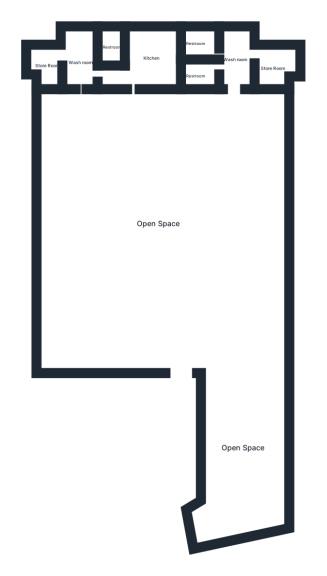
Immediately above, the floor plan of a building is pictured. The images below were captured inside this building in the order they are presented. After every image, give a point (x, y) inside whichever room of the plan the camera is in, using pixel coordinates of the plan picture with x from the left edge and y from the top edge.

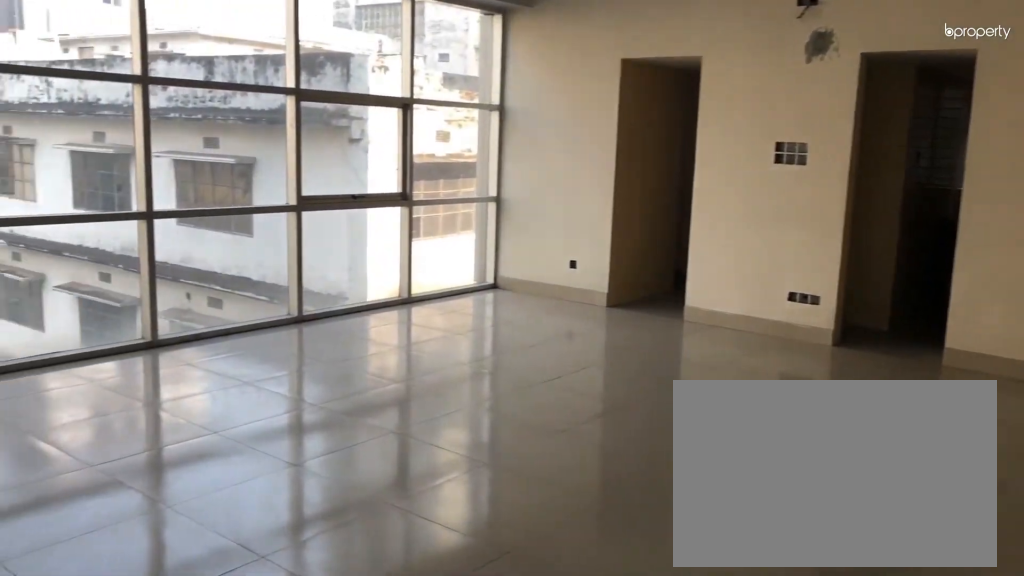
(156, 222)
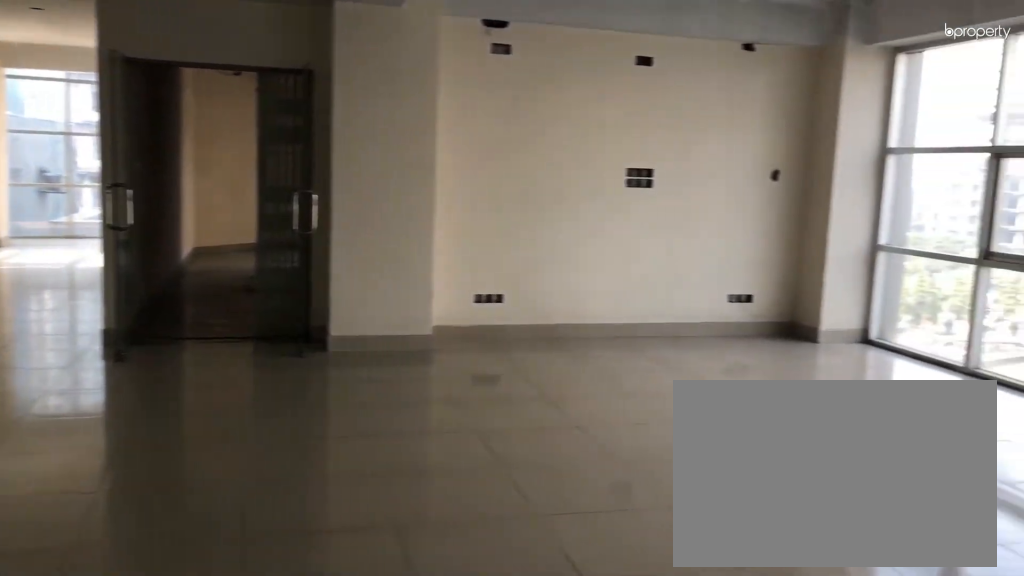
(156, 223)
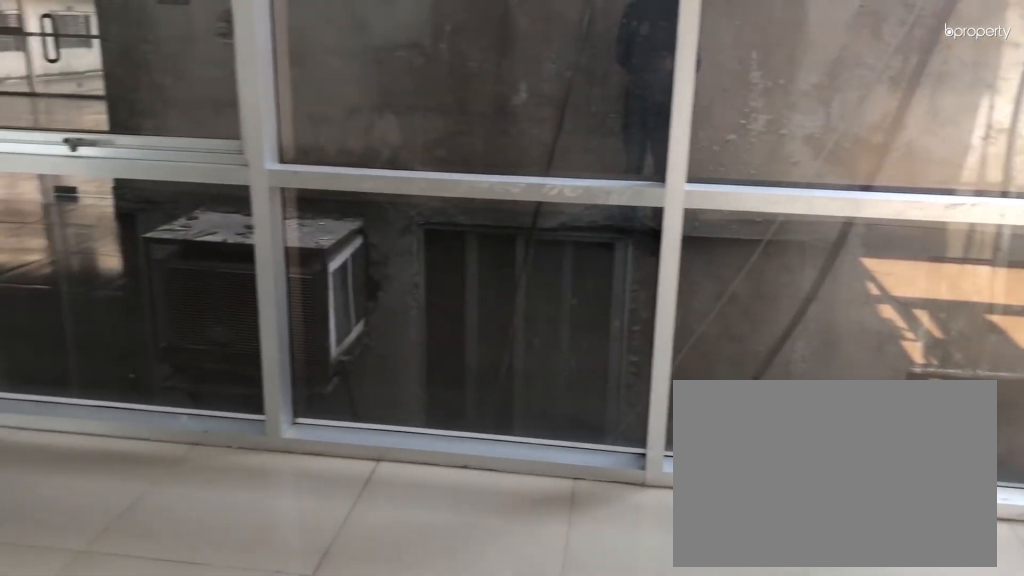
(245, 453)
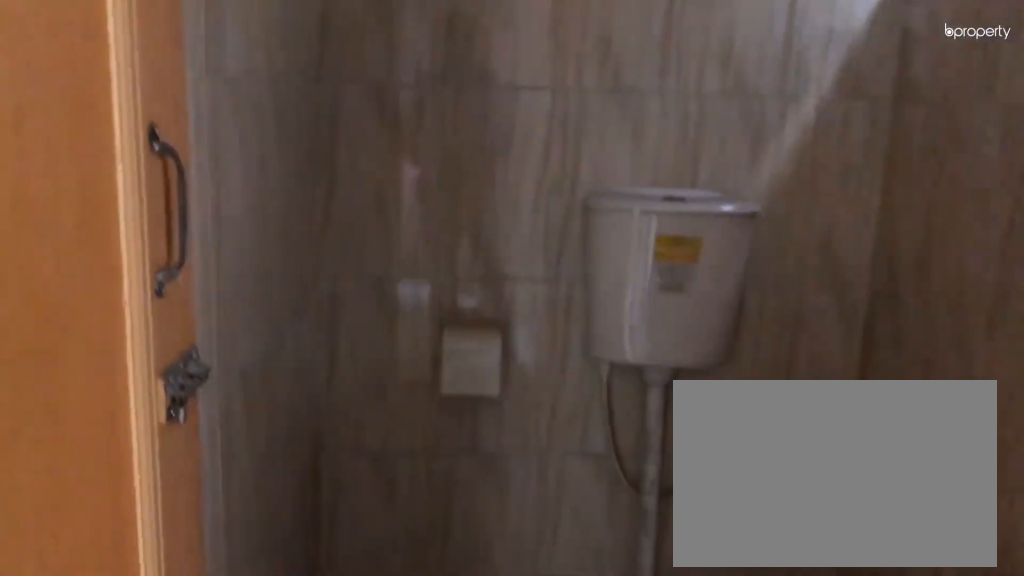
(197, 46)
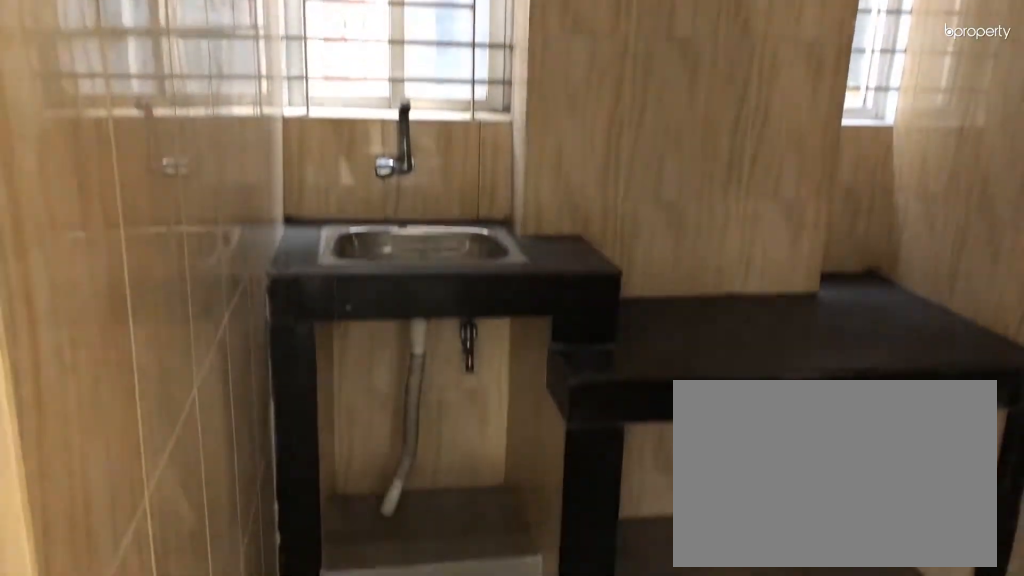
(153, 57)
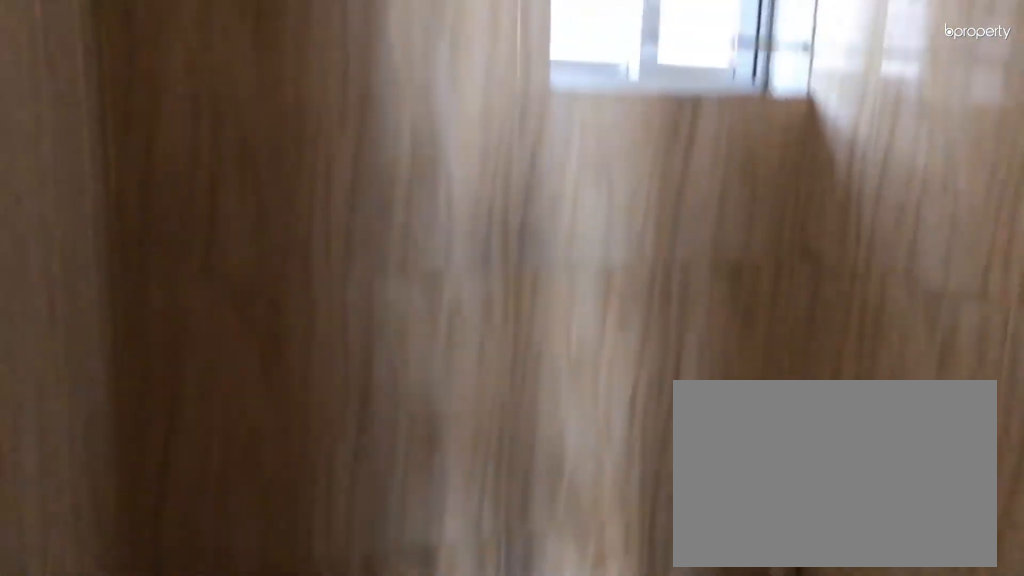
(113, 48)
